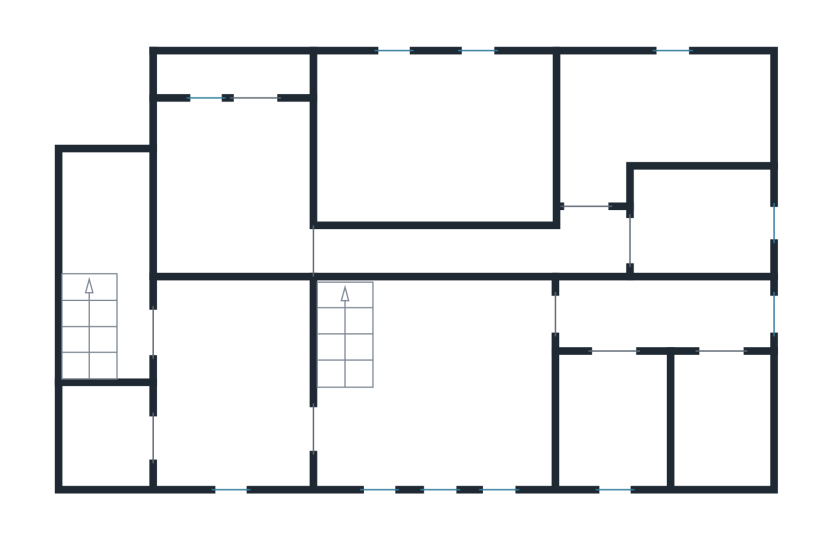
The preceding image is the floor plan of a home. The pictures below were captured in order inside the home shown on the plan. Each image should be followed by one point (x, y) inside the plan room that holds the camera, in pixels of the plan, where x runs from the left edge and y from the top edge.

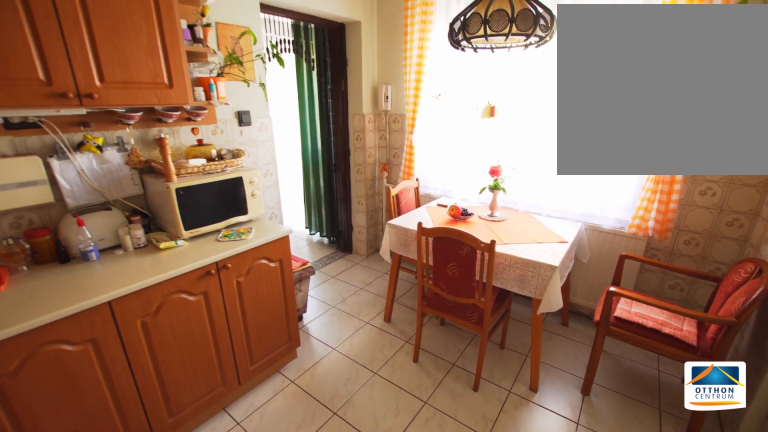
(235, 386)
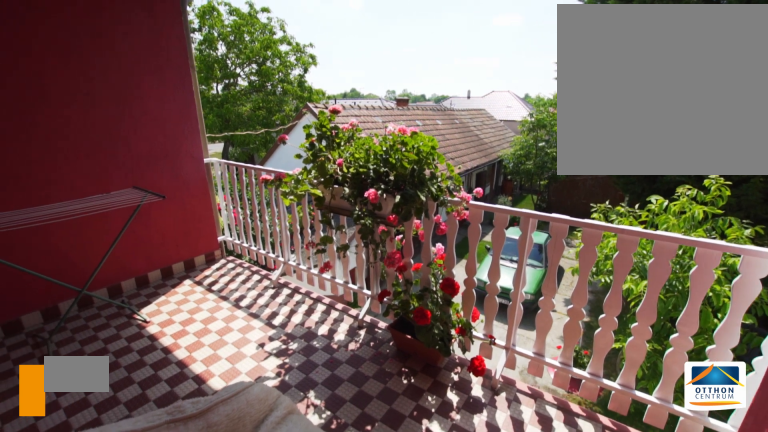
(236, 75)
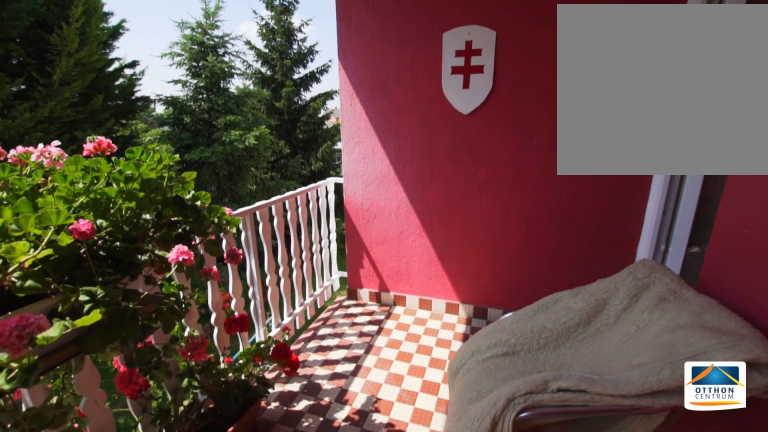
(235, 75)
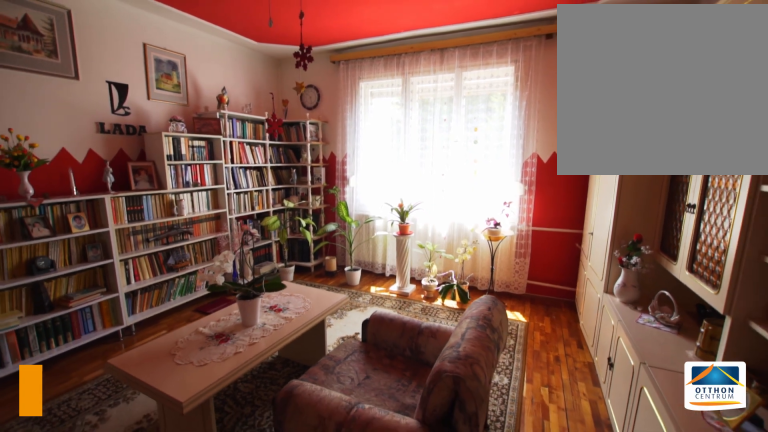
(437, 135)
